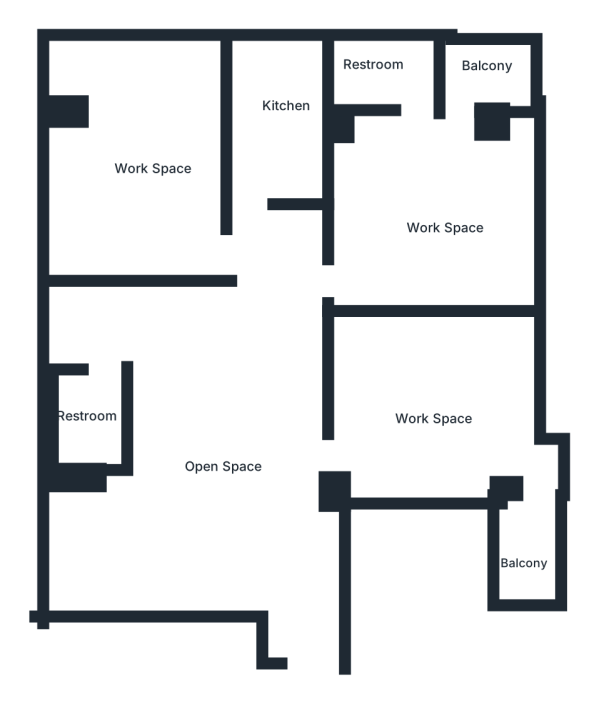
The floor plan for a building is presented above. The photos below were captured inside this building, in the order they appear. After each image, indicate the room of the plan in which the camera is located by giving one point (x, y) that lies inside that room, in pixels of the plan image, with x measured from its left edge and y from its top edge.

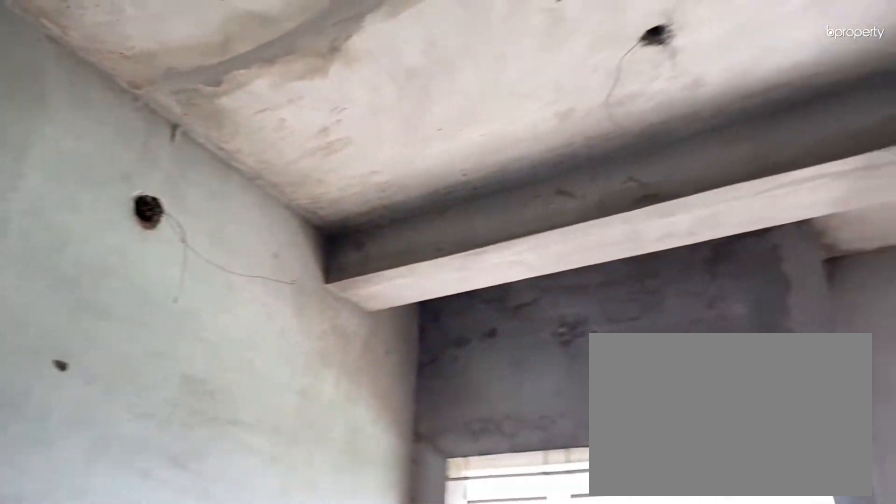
(444, 438)
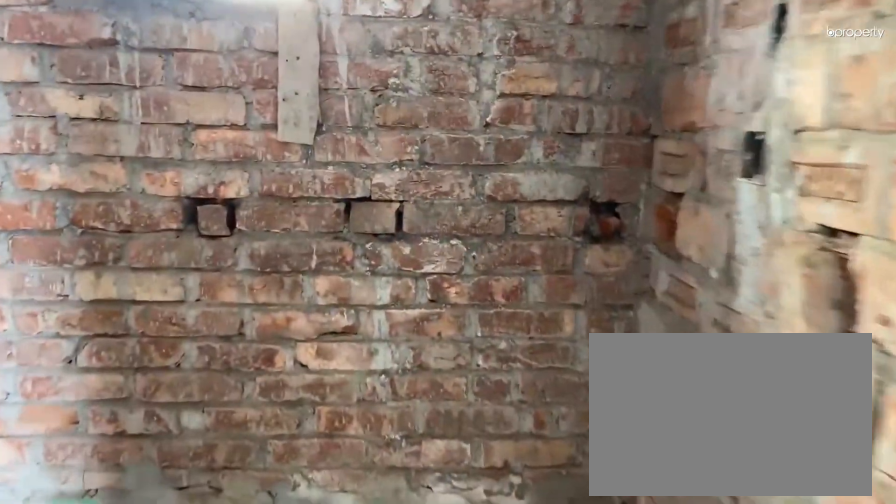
(394, 71)
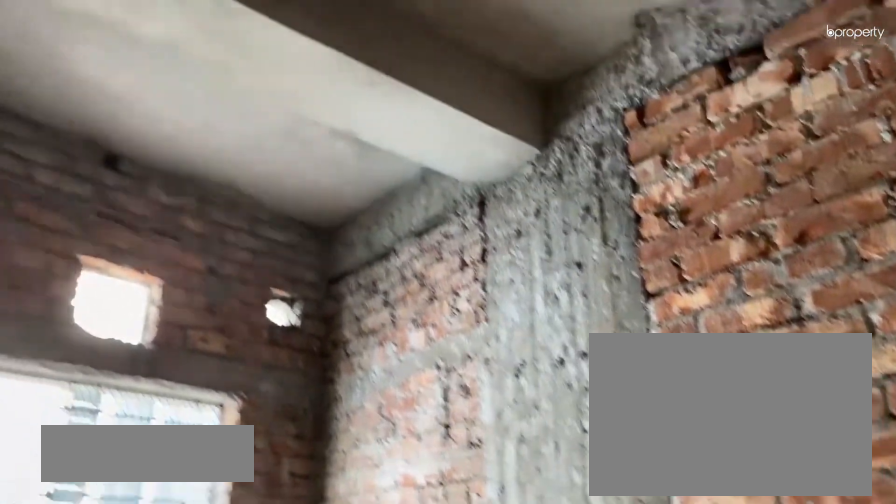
(280, 105)
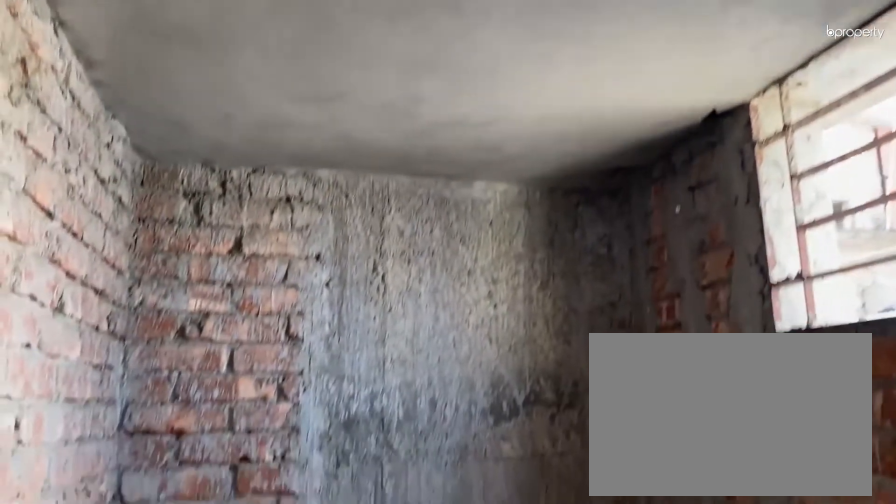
(85, 420)
